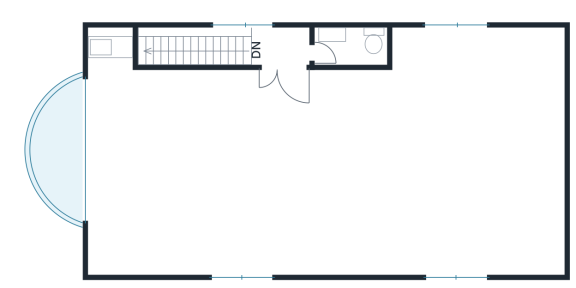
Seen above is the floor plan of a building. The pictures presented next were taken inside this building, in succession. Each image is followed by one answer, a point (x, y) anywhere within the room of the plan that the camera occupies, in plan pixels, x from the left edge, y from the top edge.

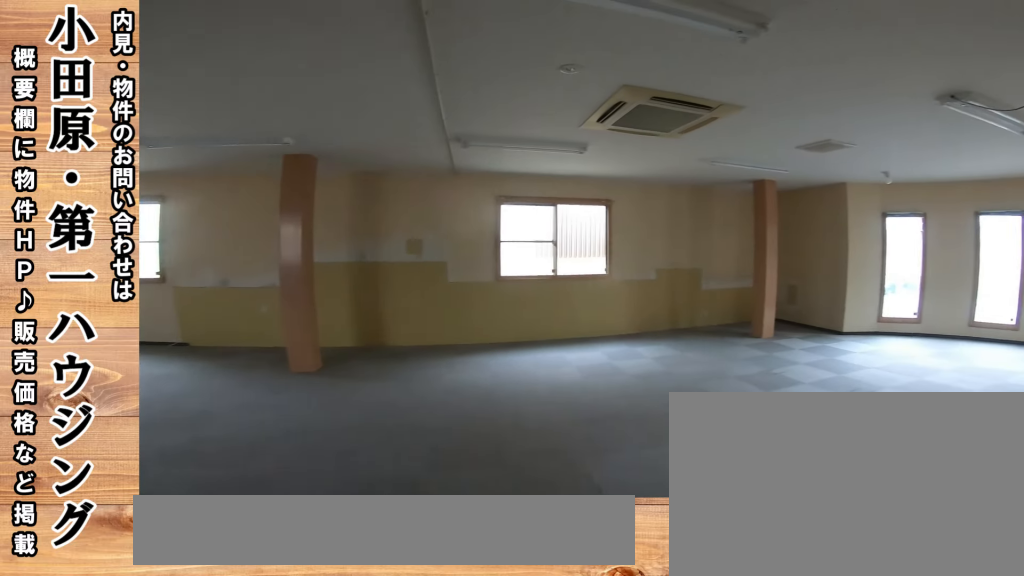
(249, 156)
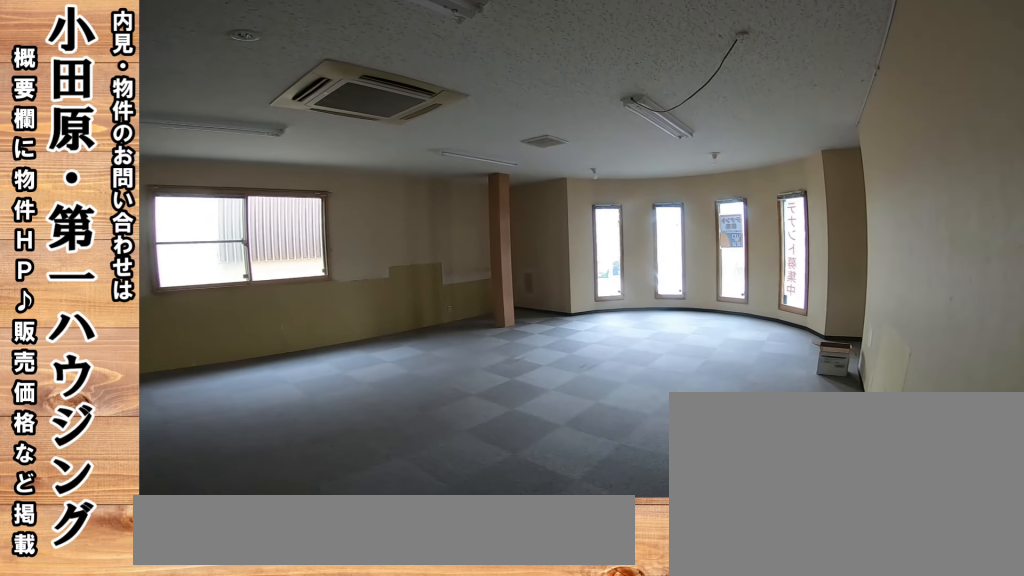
(249, 156)
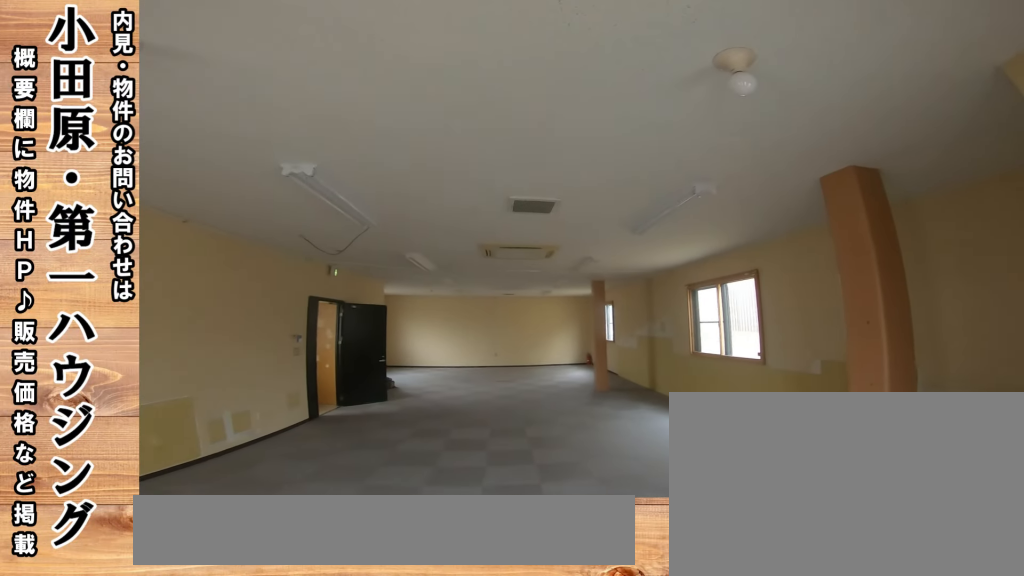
(324, 173)
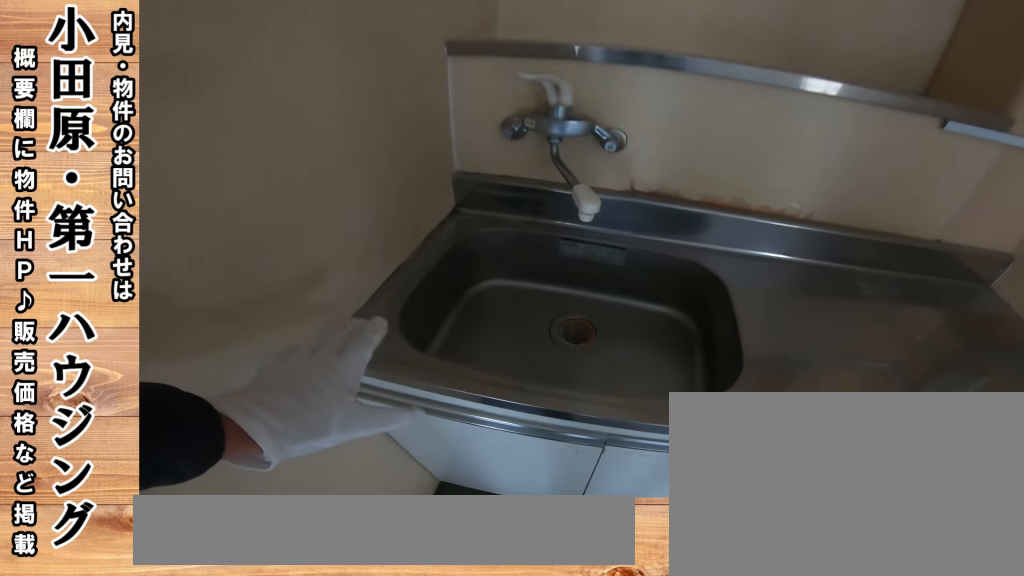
(119, 65)
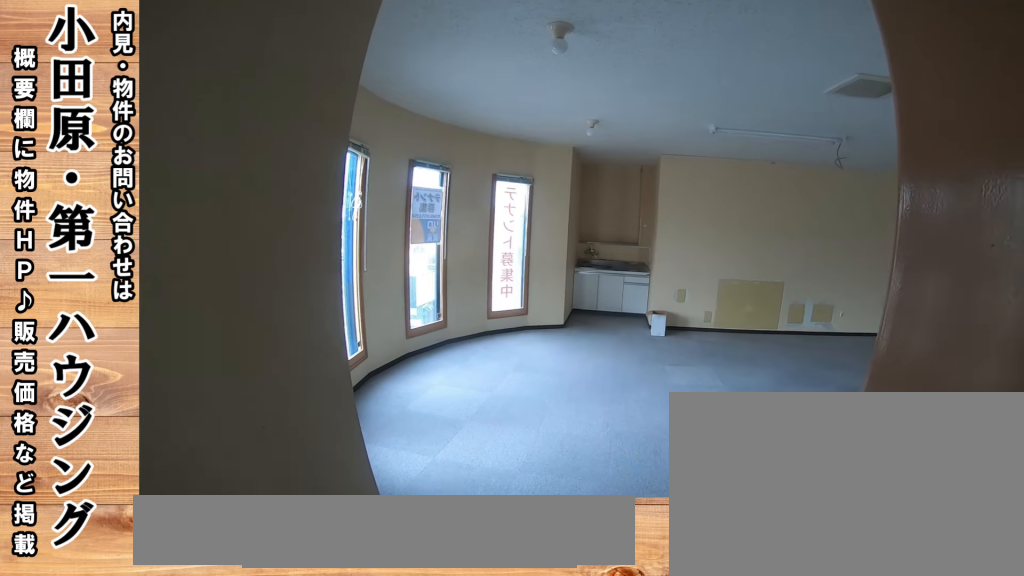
(323, 161)
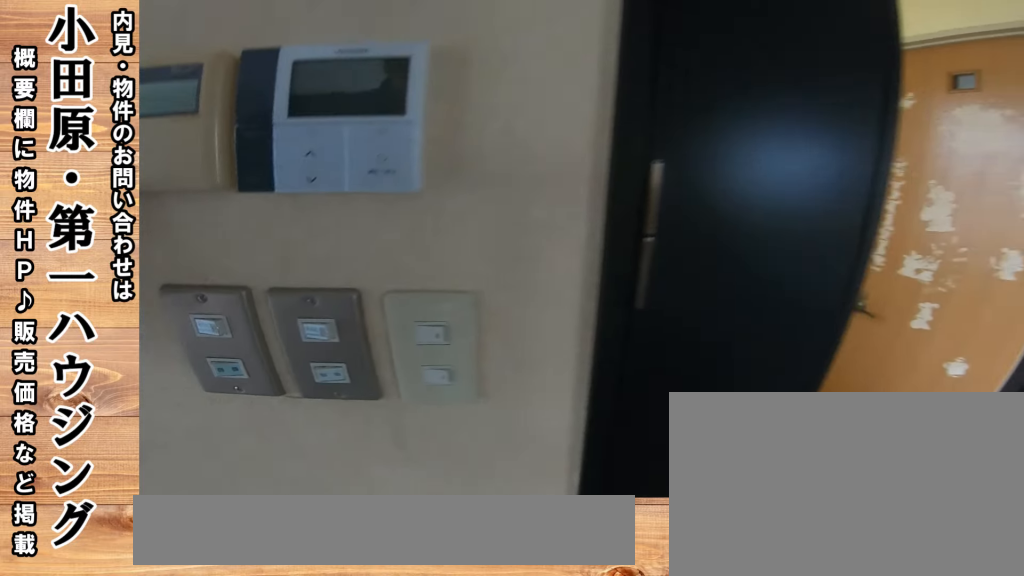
(323, 161)
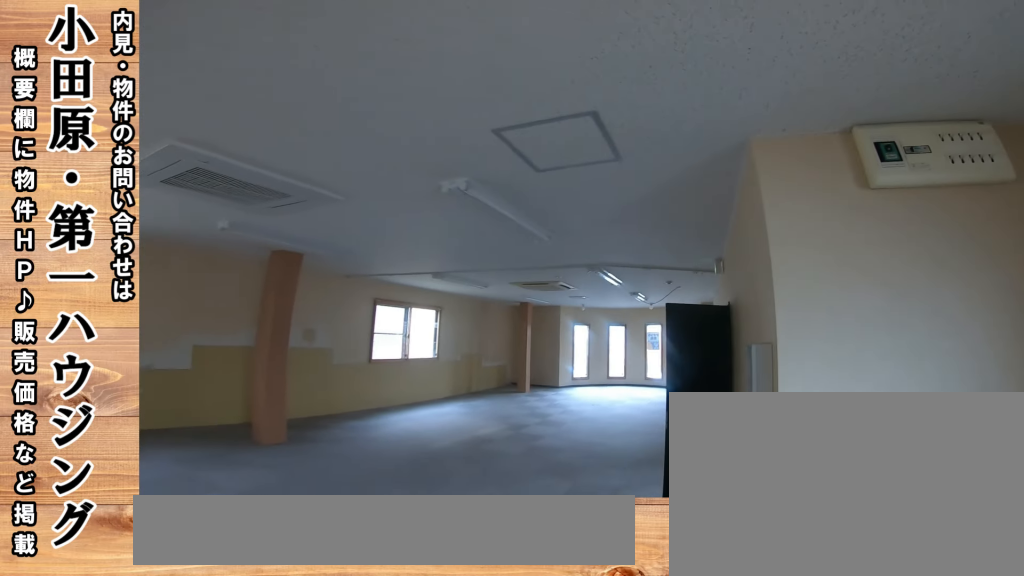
(325, 174)
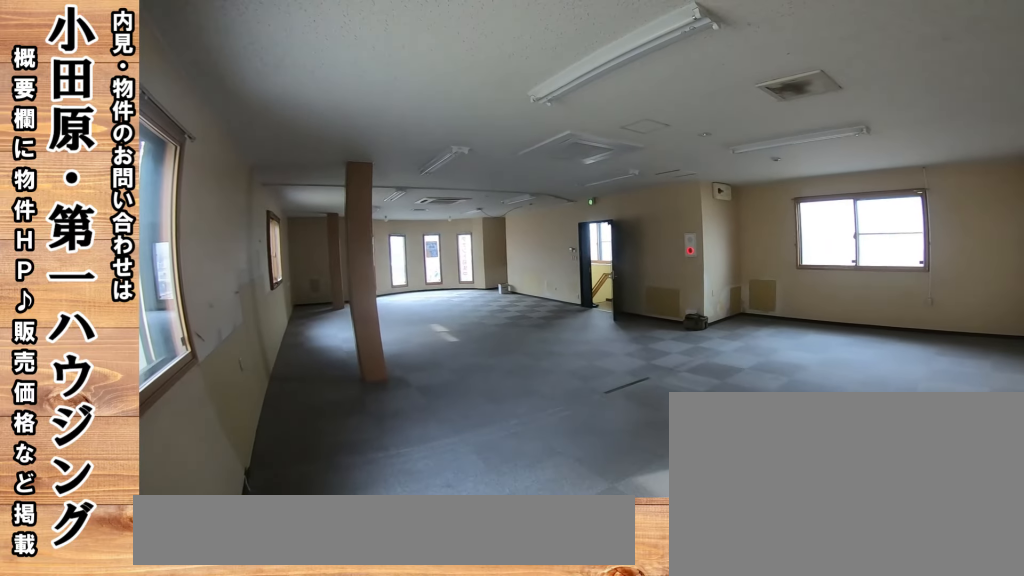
(323, 153)
